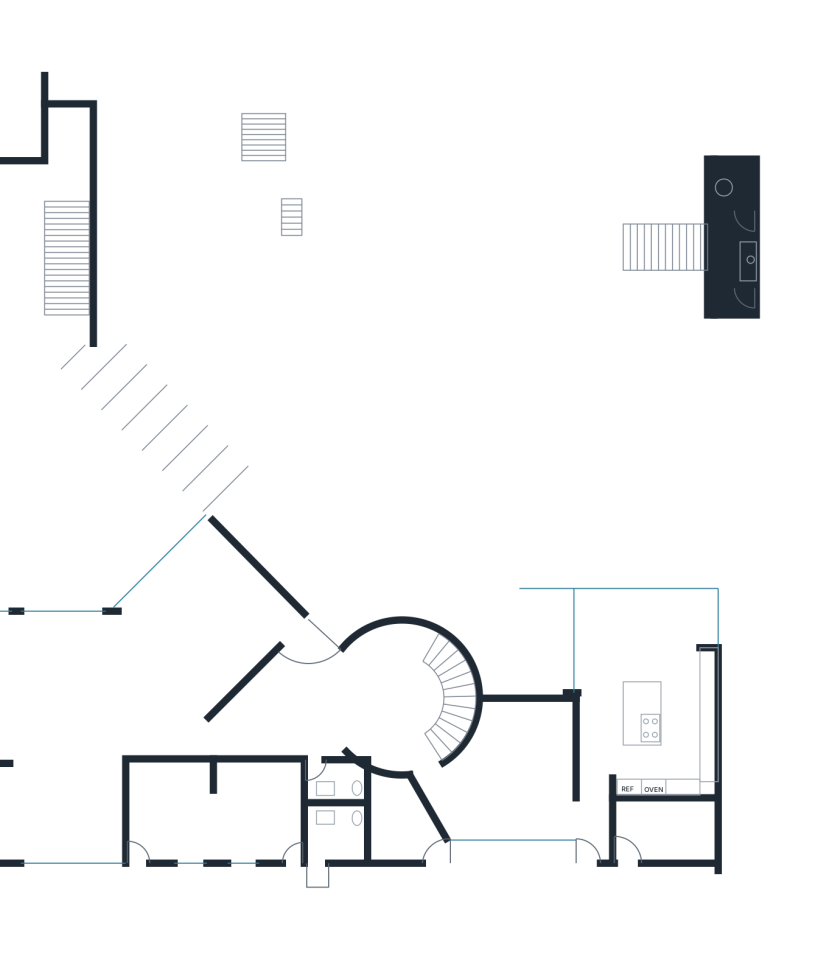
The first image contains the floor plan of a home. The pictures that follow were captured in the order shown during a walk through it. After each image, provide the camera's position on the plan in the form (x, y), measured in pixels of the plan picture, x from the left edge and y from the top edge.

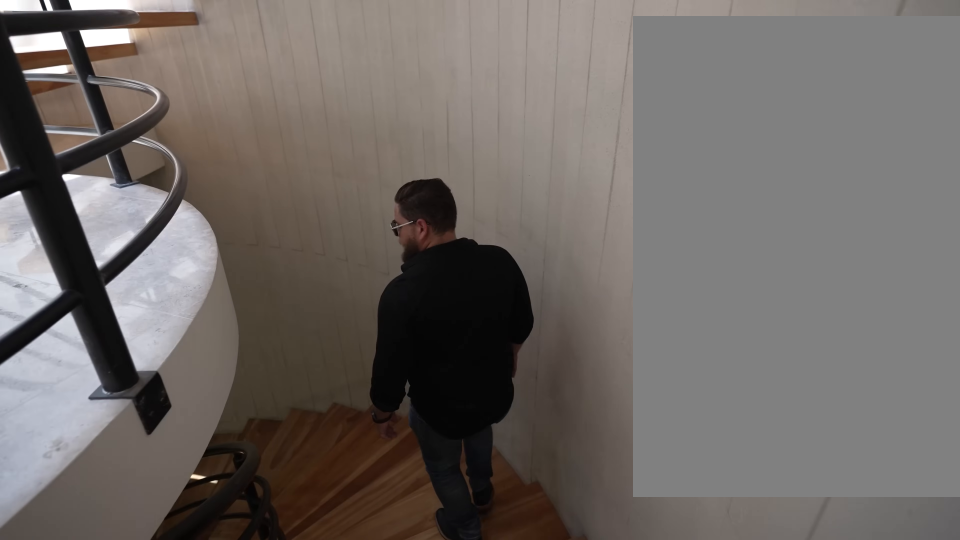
(449, 735)
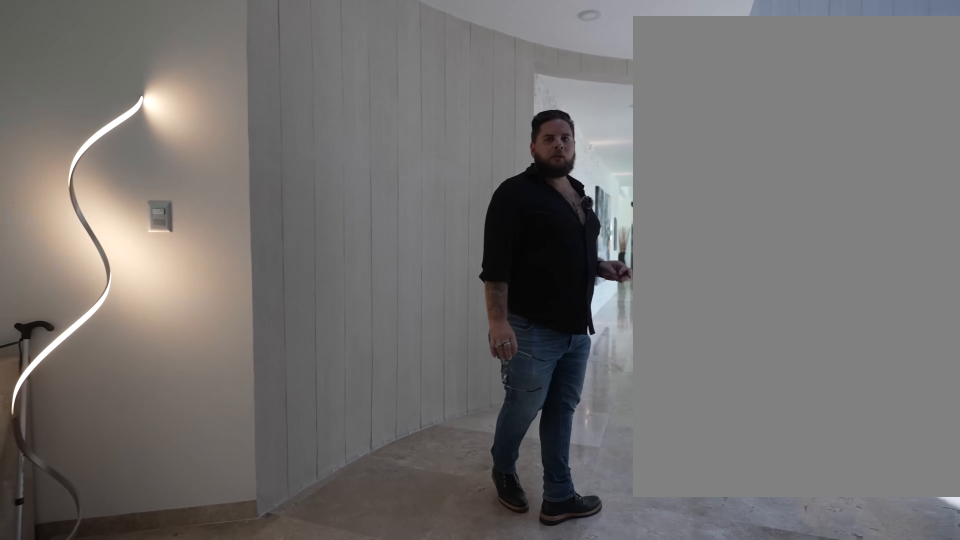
(424, 744)
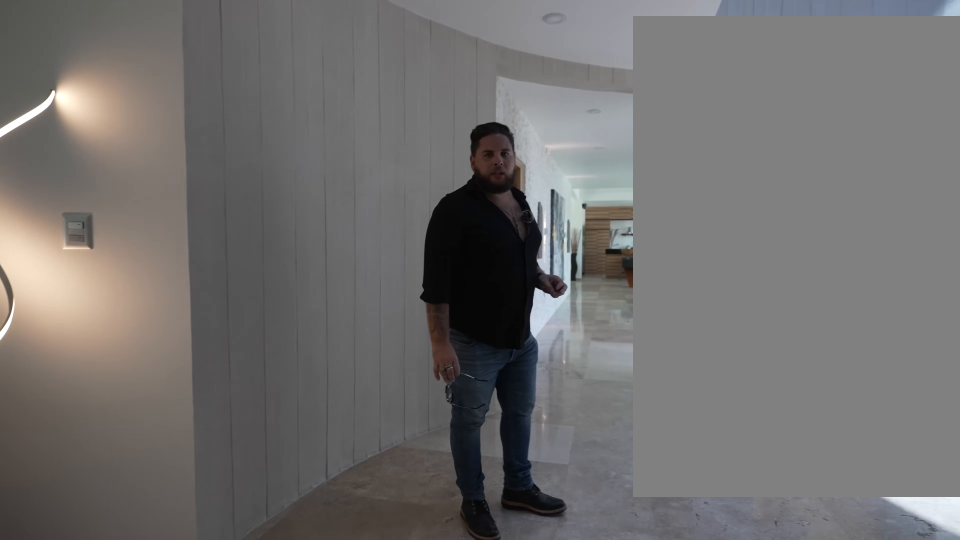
(406, 745)
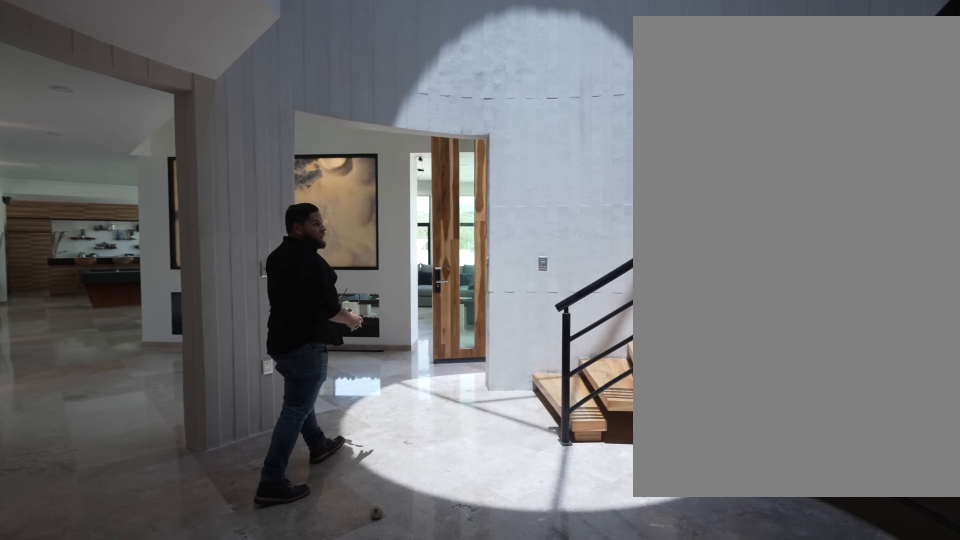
(401, 745)
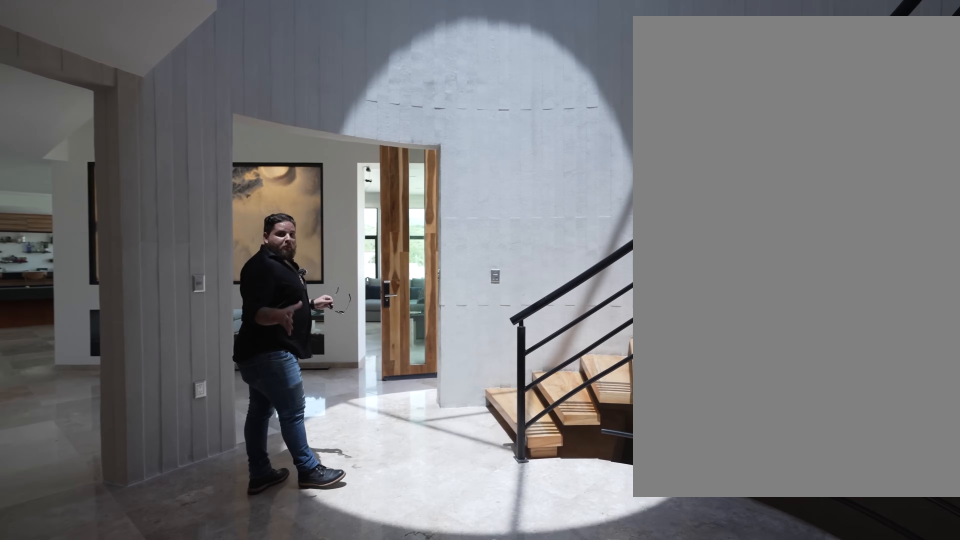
(389, 740)
